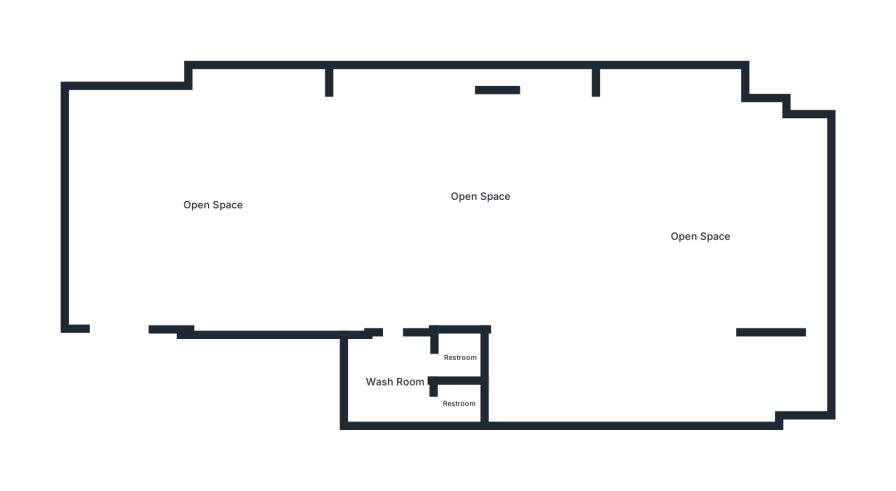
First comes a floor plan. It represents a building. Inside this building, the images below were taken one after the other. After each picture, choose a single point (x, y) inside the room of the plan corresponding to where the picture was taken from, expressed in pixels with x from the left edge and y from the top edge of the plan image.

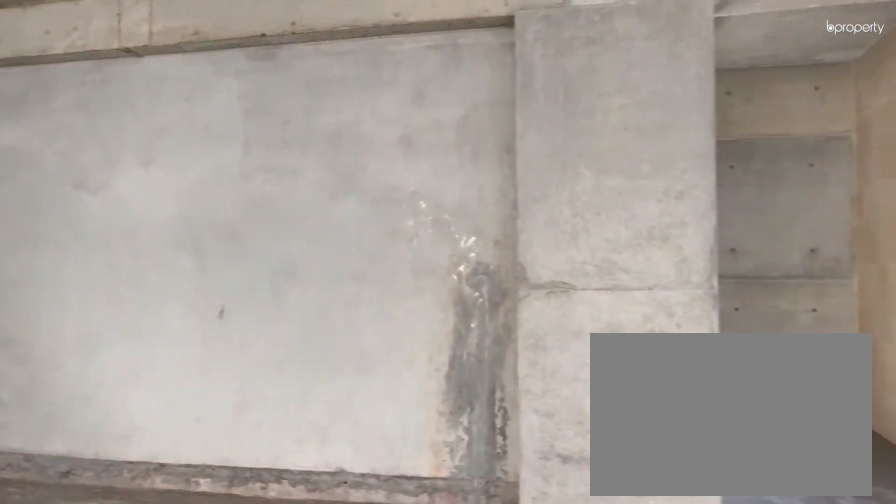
(215, 206)
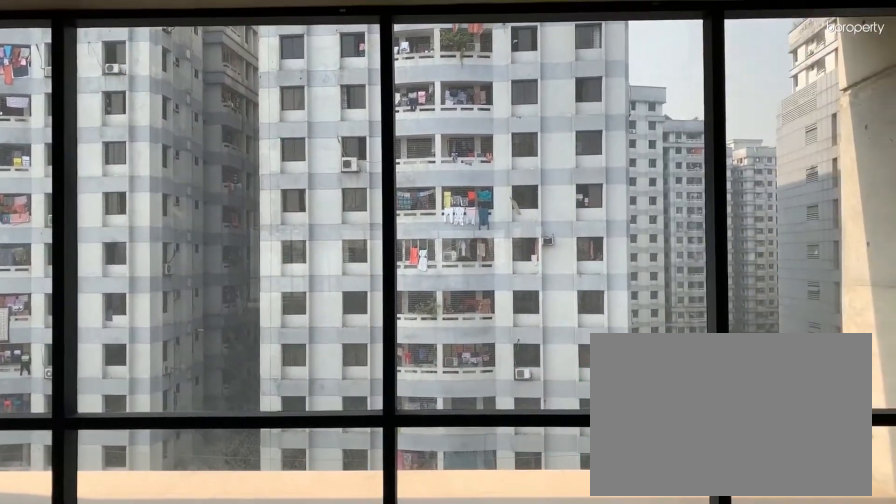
(215, 206)
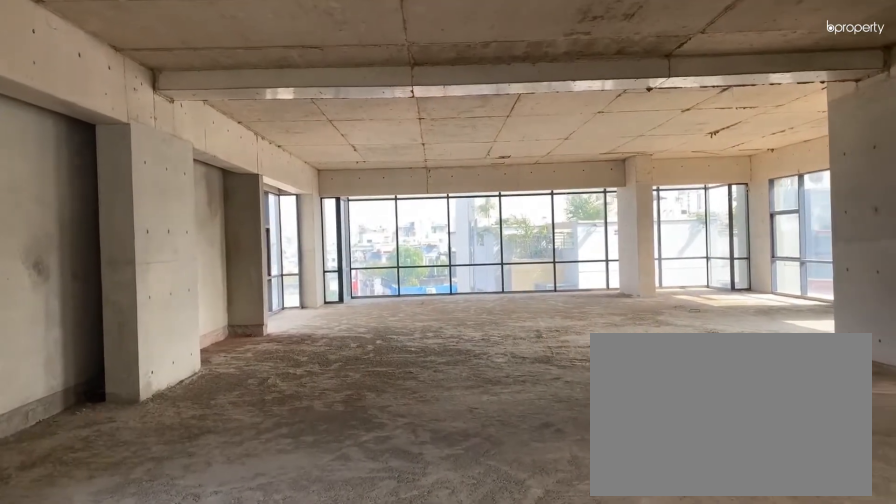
(483, 195)
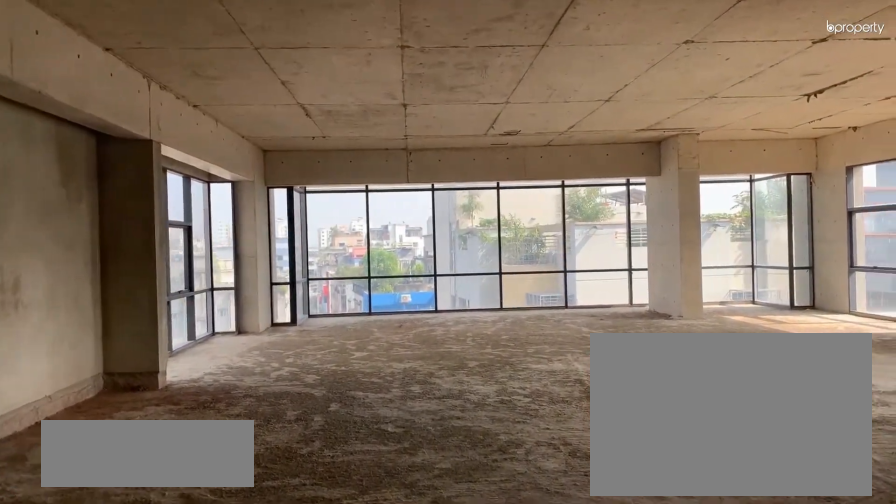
(483, 195)
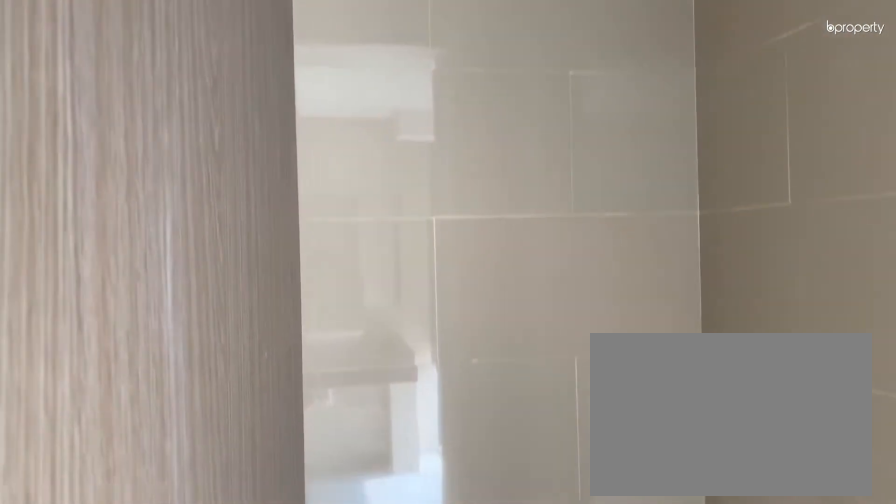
(459, 406)
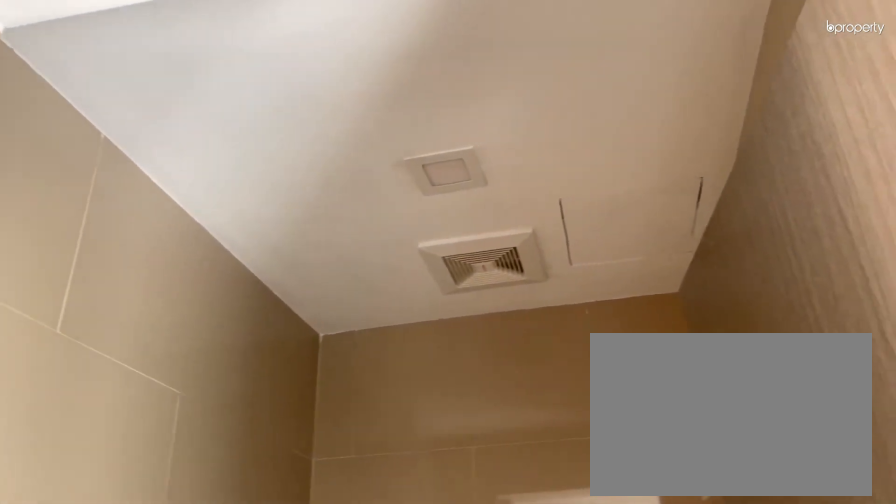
(459, 358)
